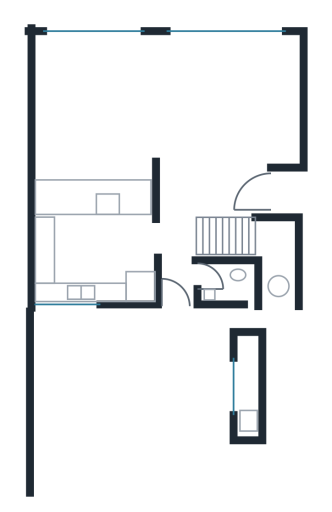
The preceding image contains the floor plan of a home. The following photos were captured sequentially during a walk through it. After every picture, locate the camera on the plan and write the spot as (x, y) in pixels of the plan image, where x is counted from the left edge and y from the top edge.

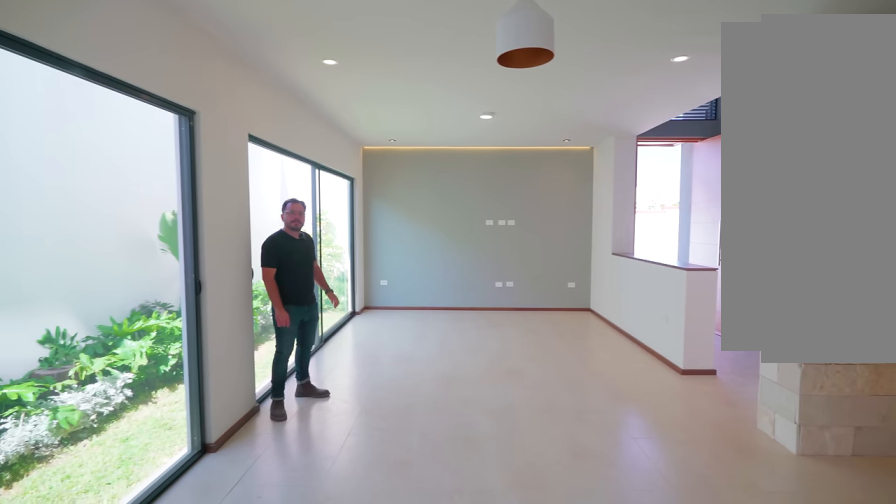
(90, 74)
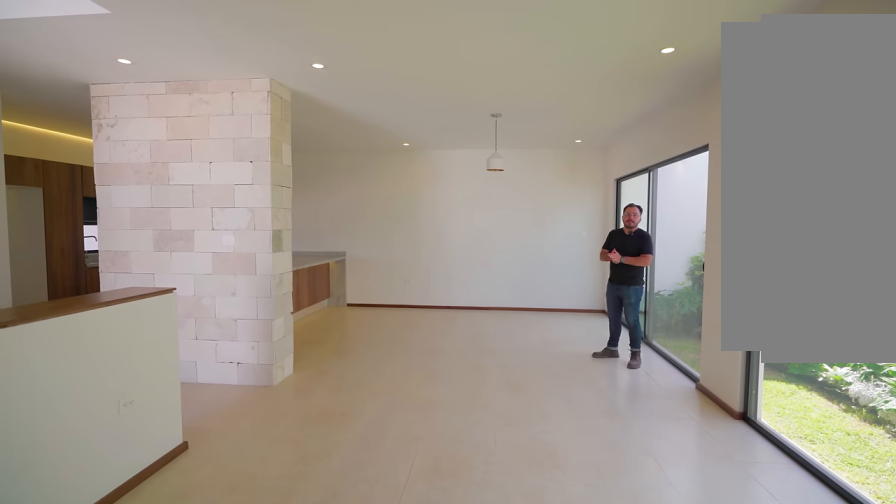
(252, 109)
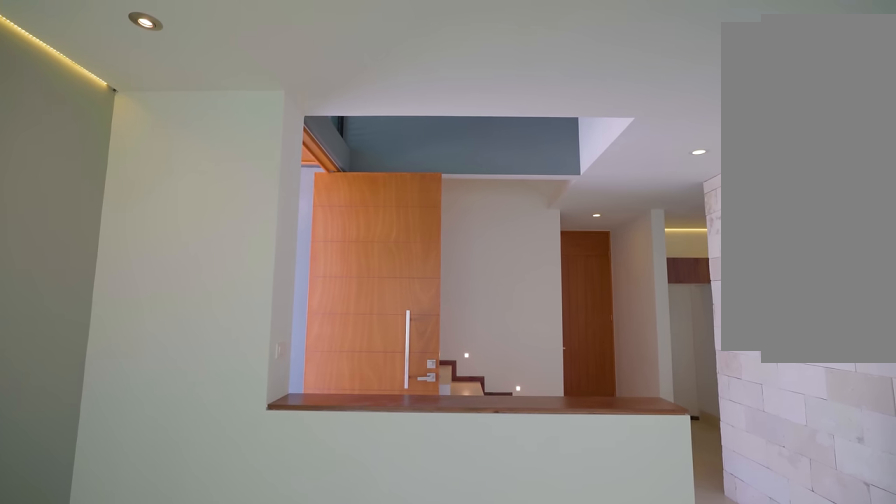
(228, 87)
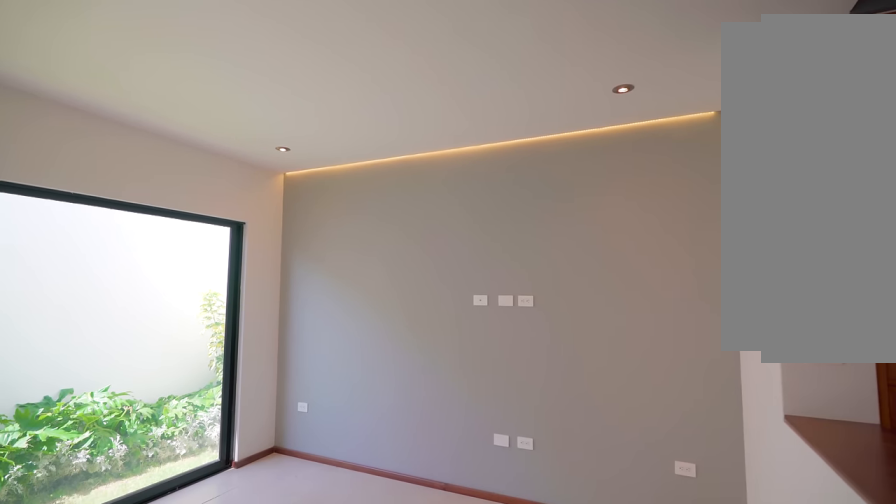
(189, 154)
